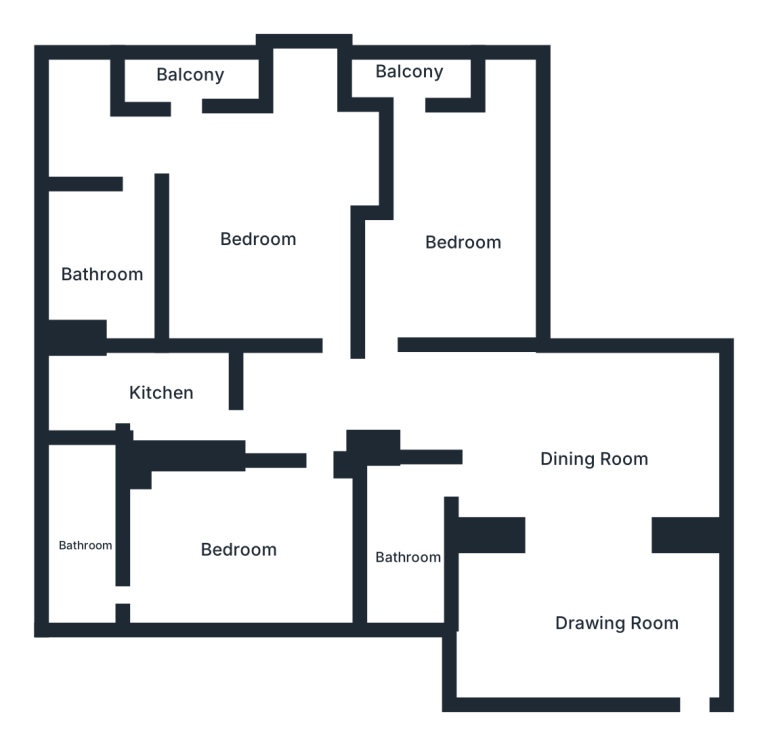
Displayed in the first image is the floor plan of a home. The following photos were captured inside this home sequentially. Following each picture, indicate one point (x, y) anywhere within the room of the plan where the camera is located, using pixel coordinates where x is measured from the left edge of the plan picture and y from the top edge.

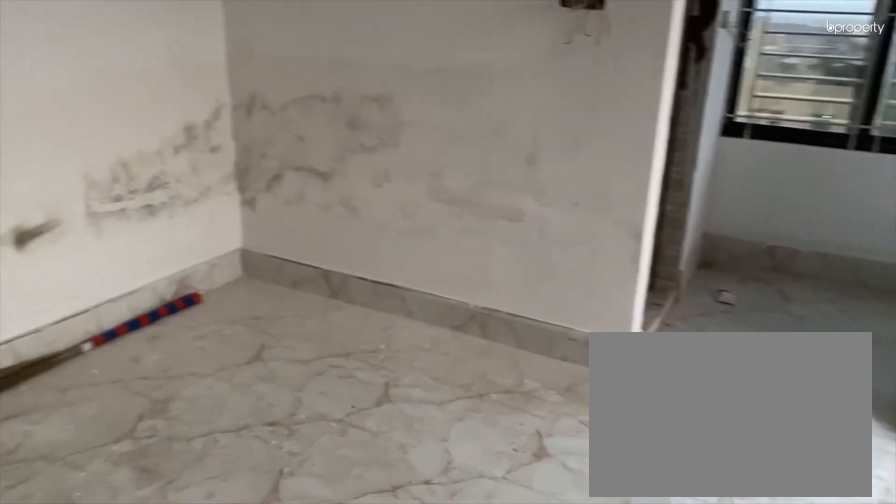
(264, 236)
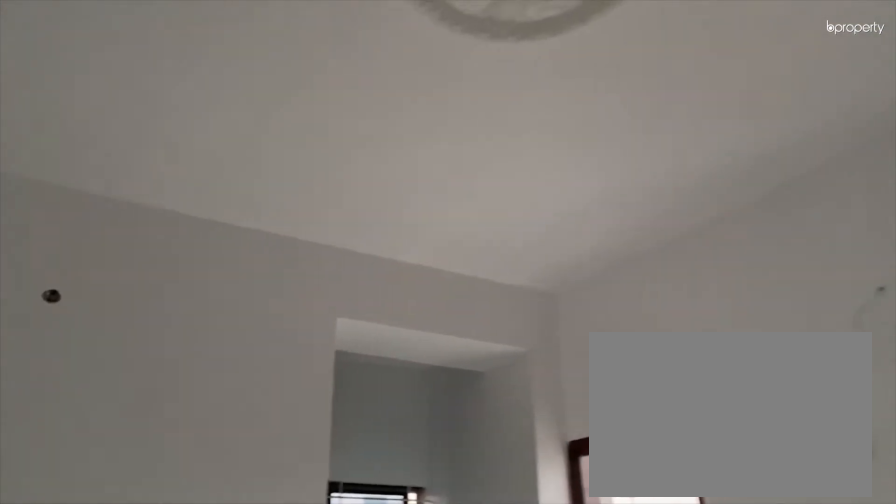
(264, 236)
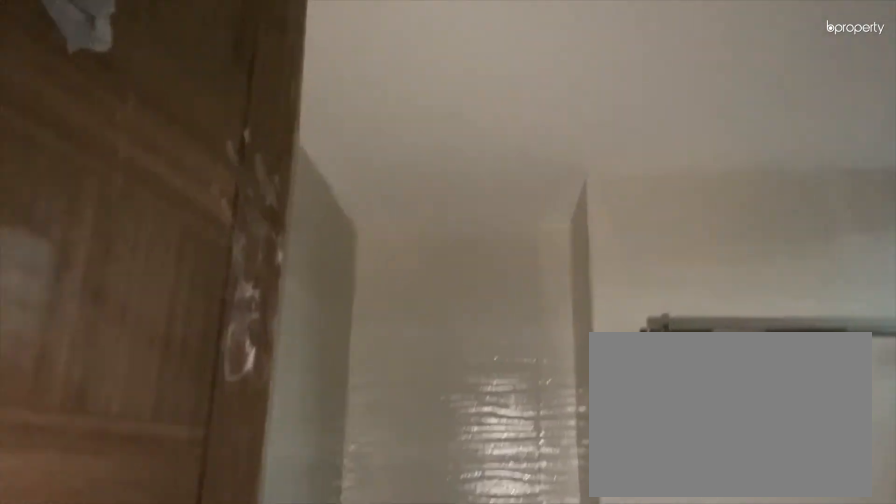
(103, 274)
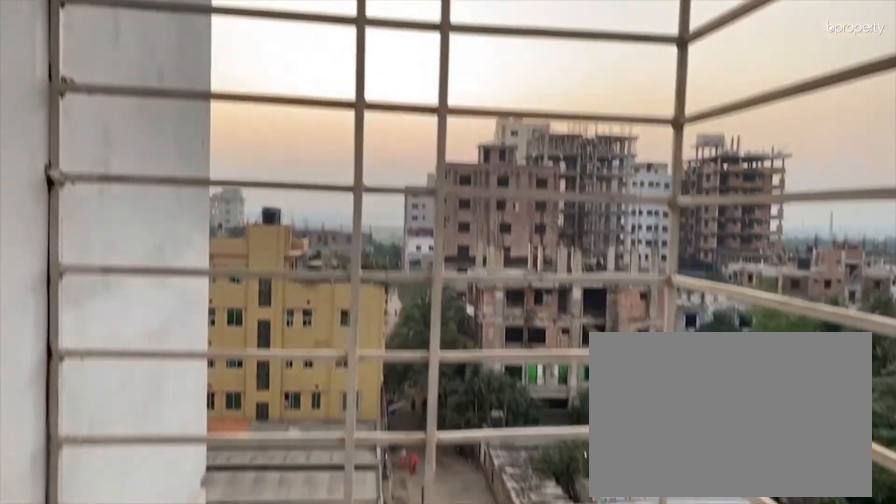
(191, 80)
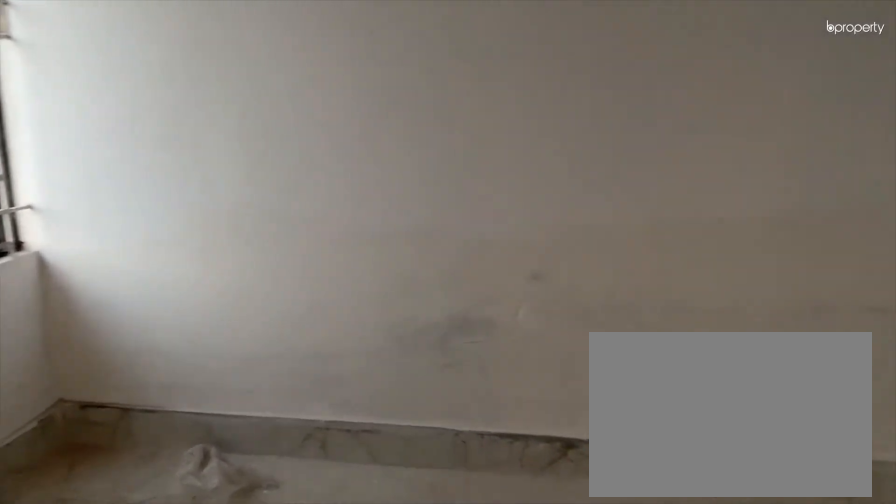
(469, 248)
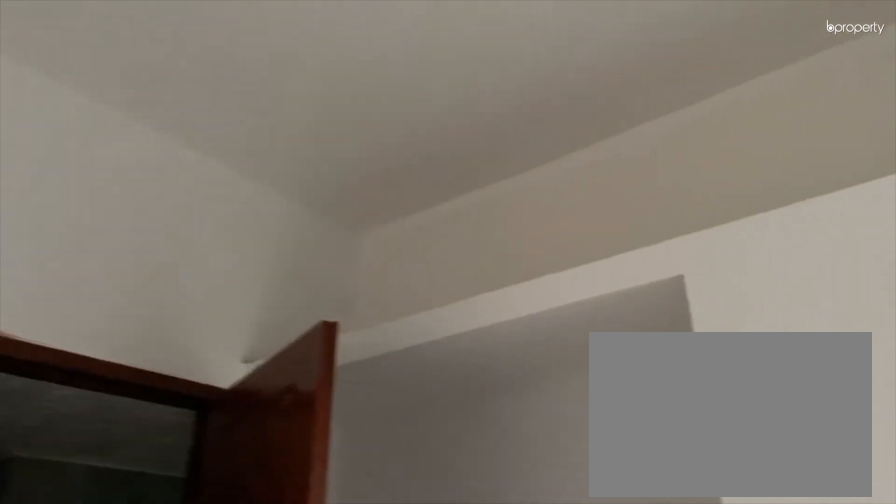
(469, 248)
